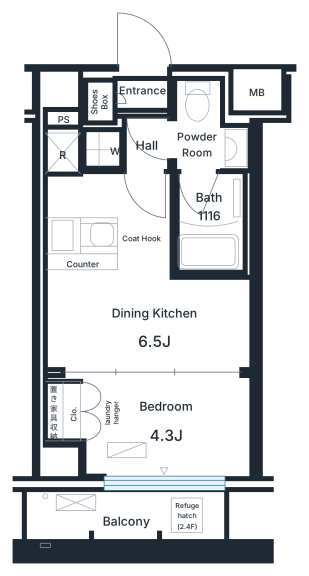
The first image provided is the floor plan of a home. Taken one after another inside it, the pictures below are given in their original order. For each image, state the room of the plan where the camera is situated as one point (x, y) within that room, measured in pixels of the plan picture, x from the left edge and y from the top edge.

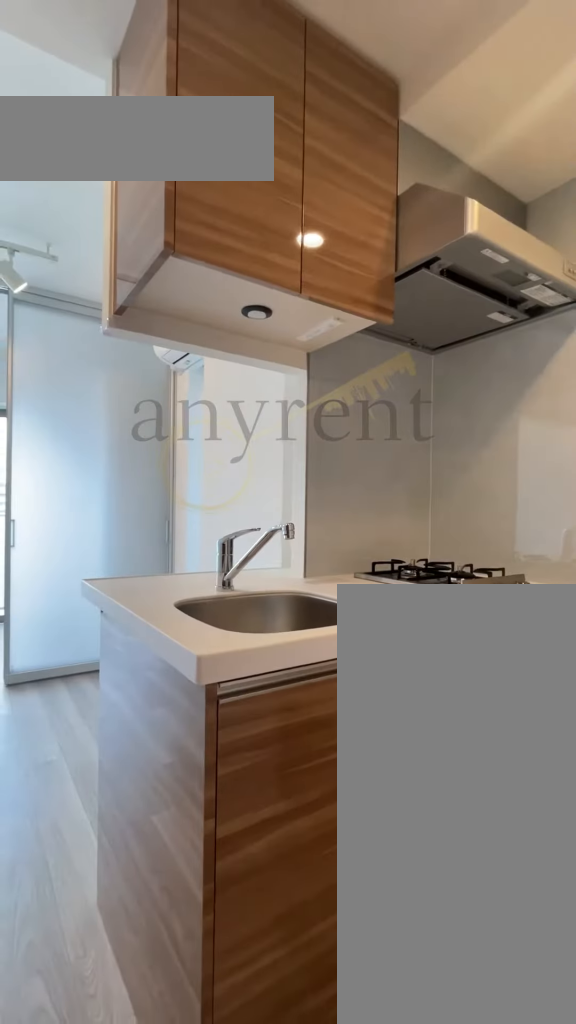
(82, 245)
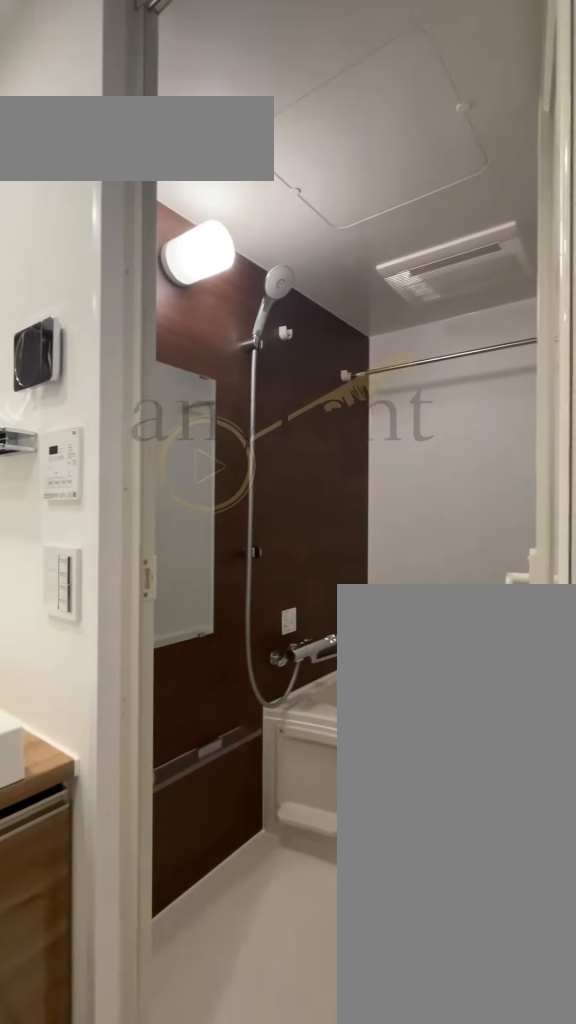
(207, 226)
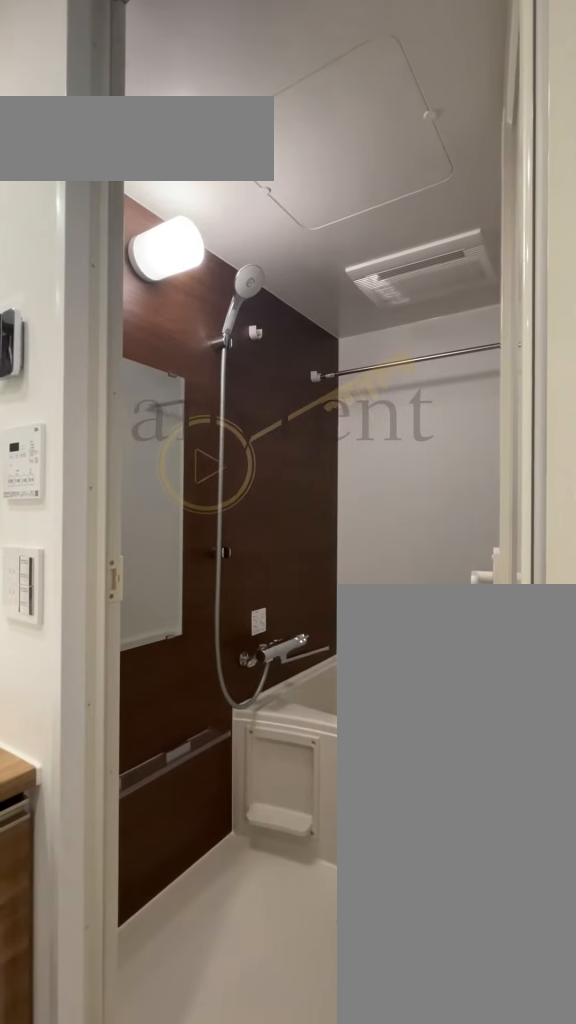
(207, 226)
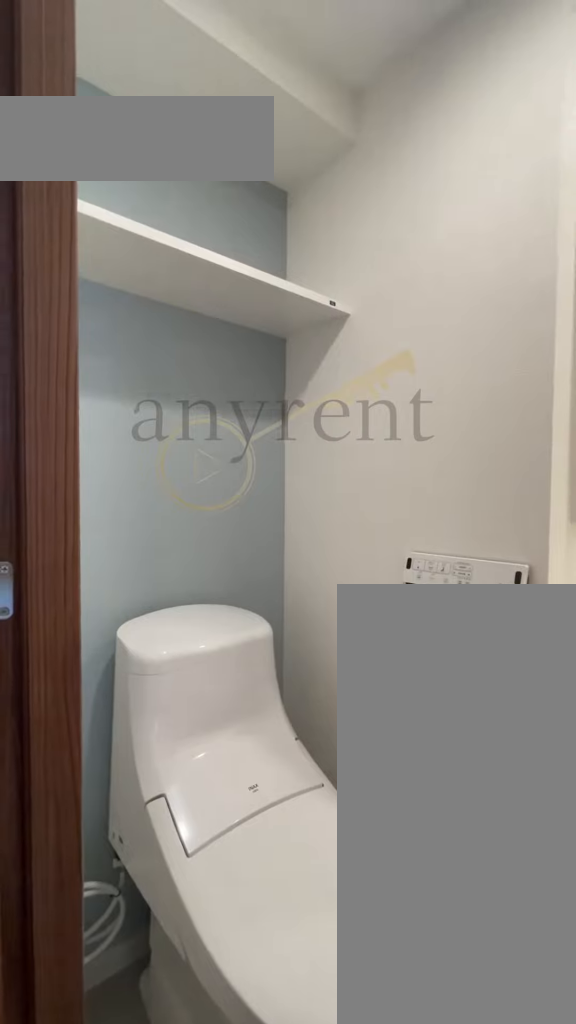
(197, 102)
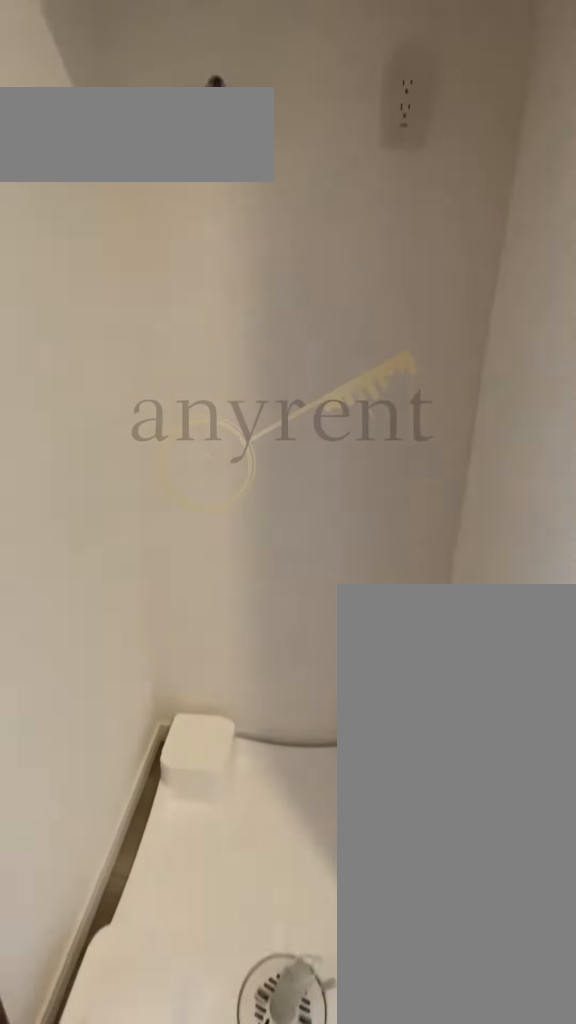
(104, 151)
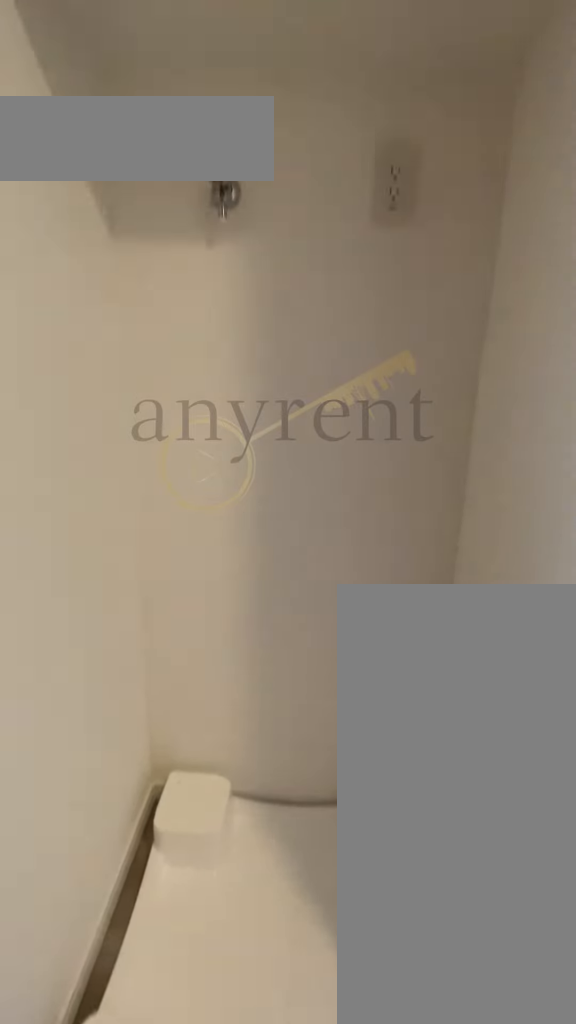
(104, 151)
